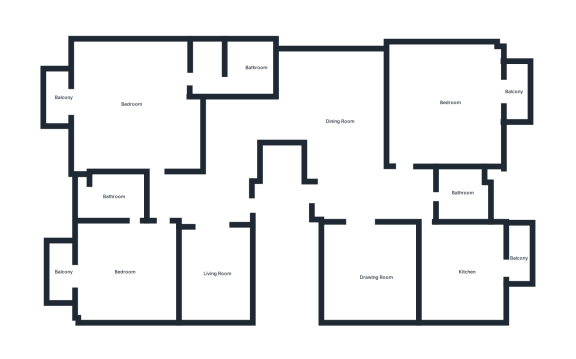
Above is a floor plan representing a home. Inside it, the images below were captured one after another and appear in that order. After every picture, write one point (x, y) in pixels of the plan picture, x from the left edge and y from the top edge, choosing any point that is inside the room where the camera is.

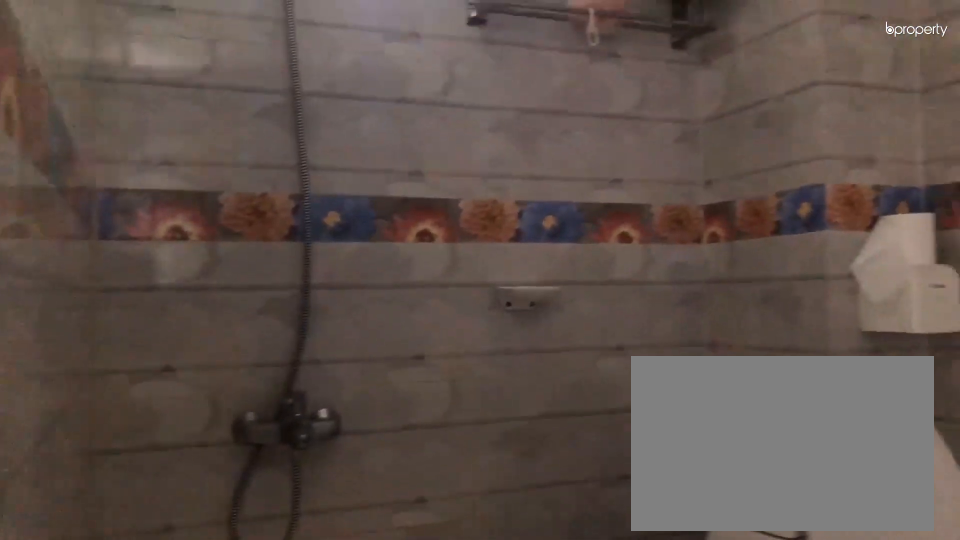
(115, 193)
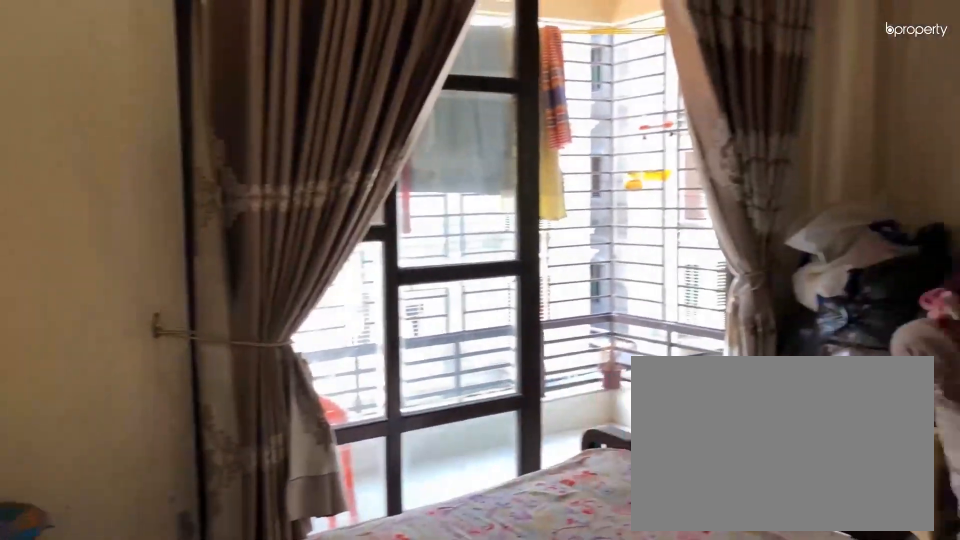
(125, 100)
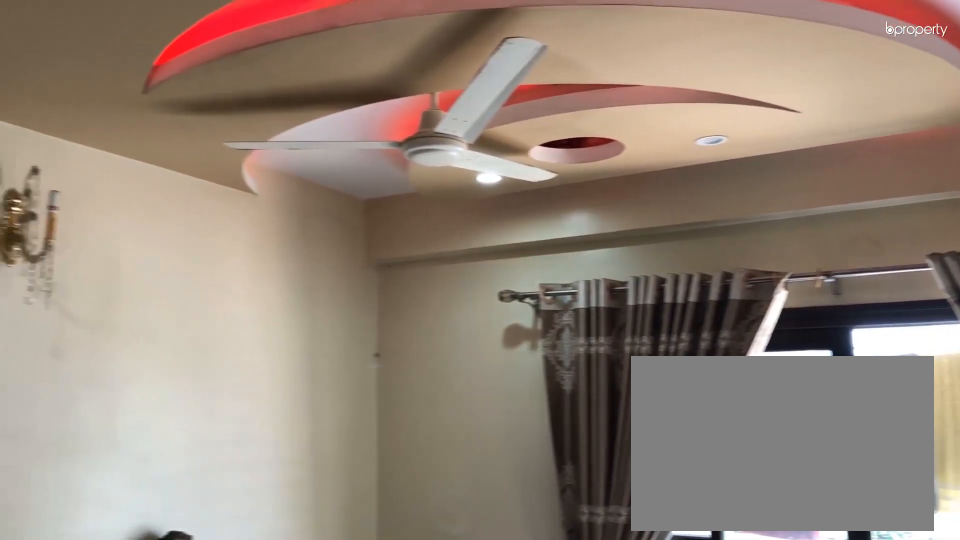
(110, 100)
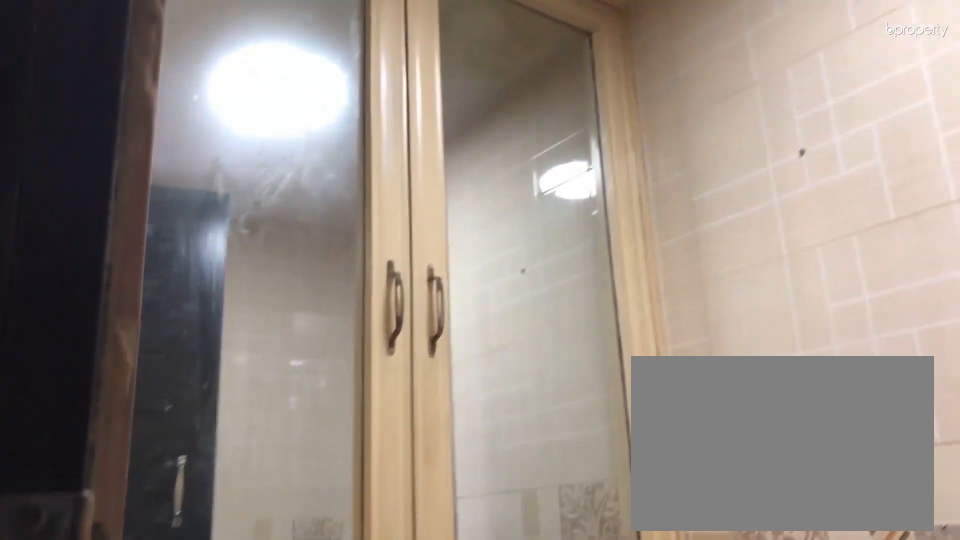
(213, 78)
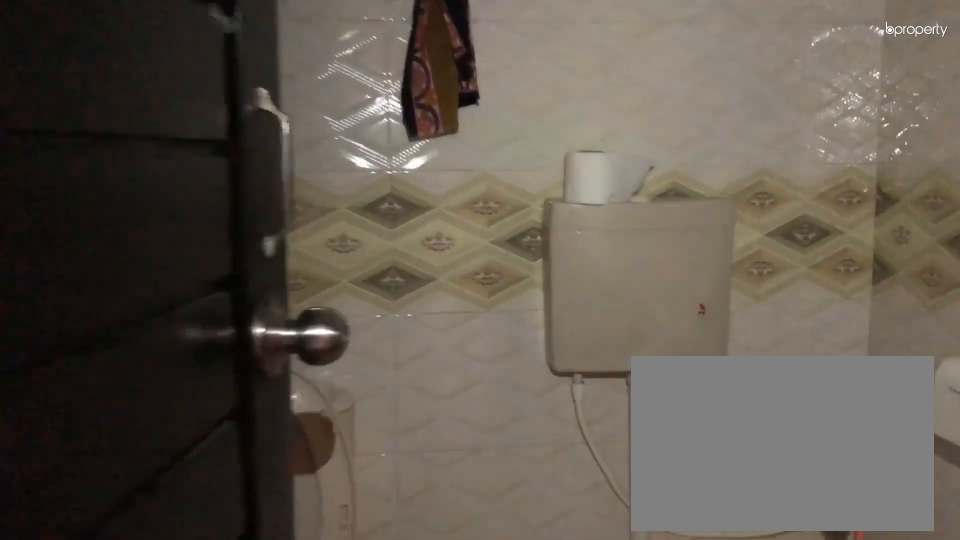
(459, 193)
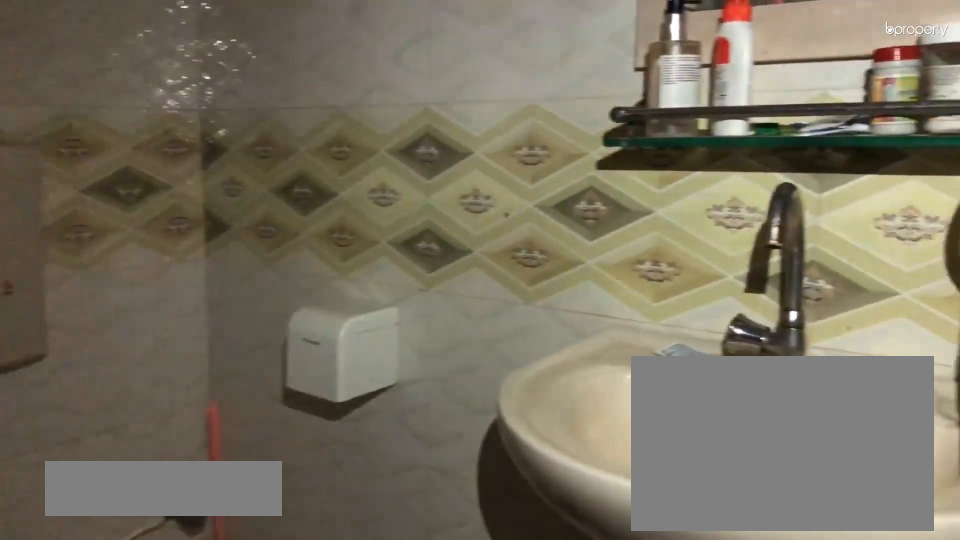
(459, 193)
